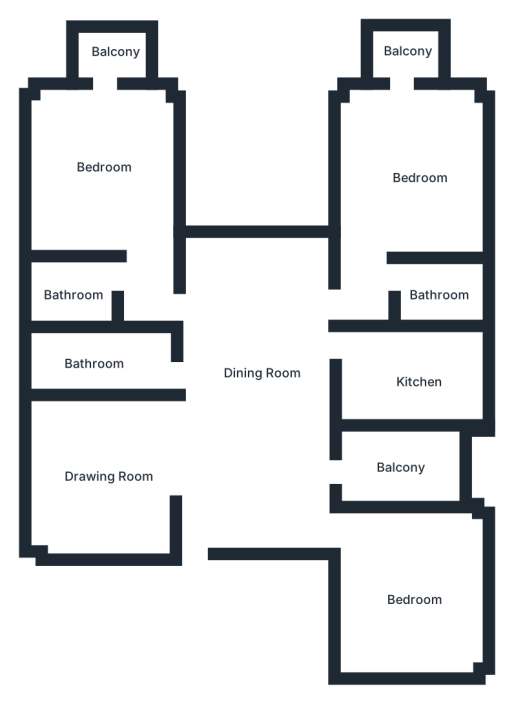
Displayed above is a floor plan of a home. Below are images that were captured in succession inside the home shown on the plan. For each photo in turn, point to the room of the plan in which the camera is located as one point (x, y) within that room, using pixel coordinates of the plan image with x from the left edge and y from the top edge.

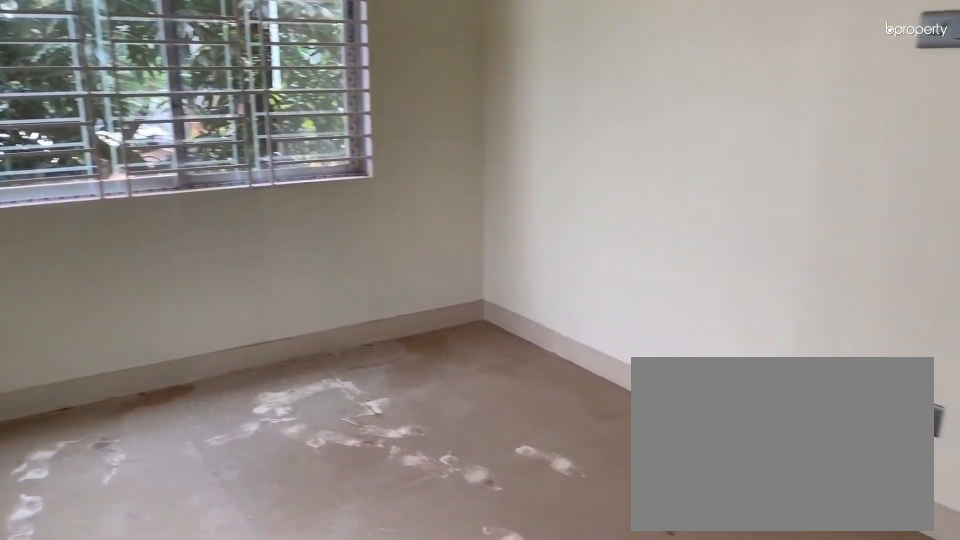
(405, 594)
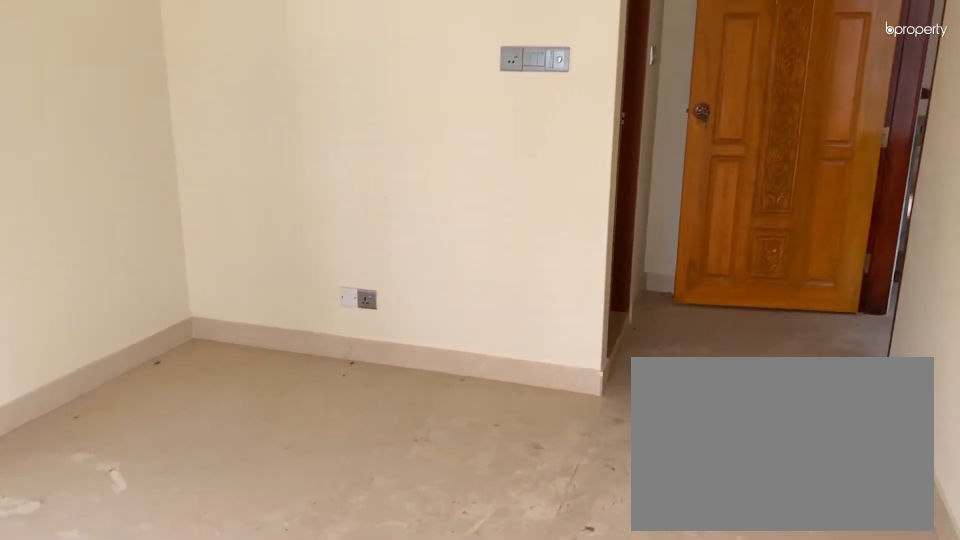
(408, 171)
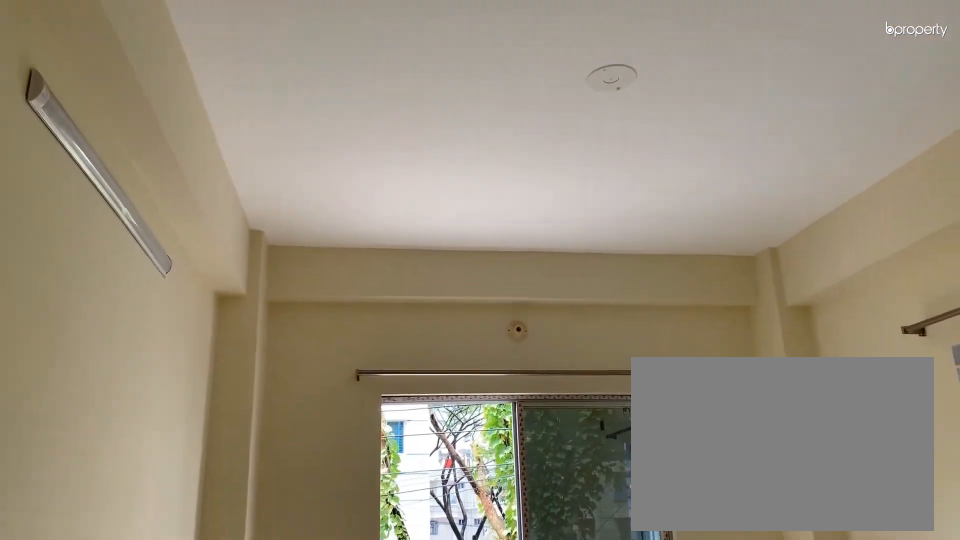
(408, 171)
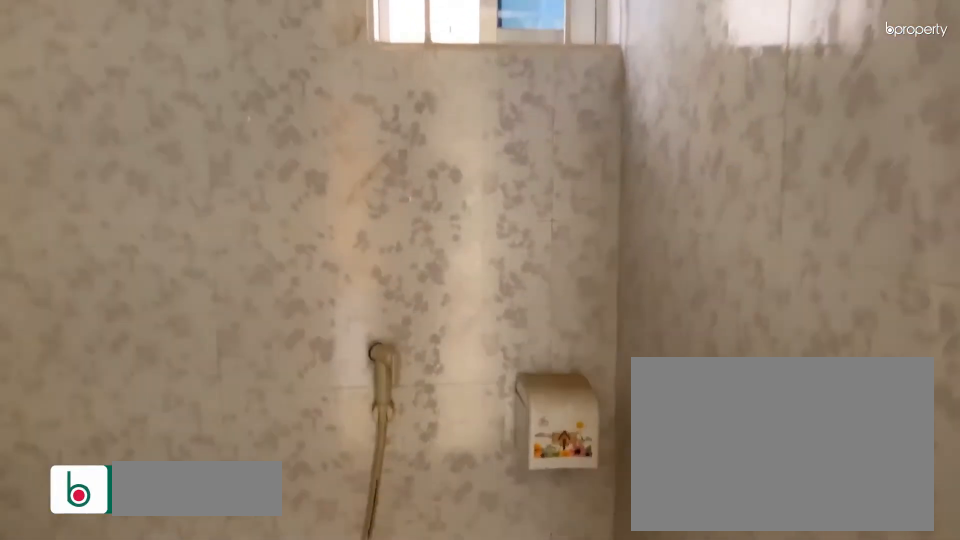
(71, 299)
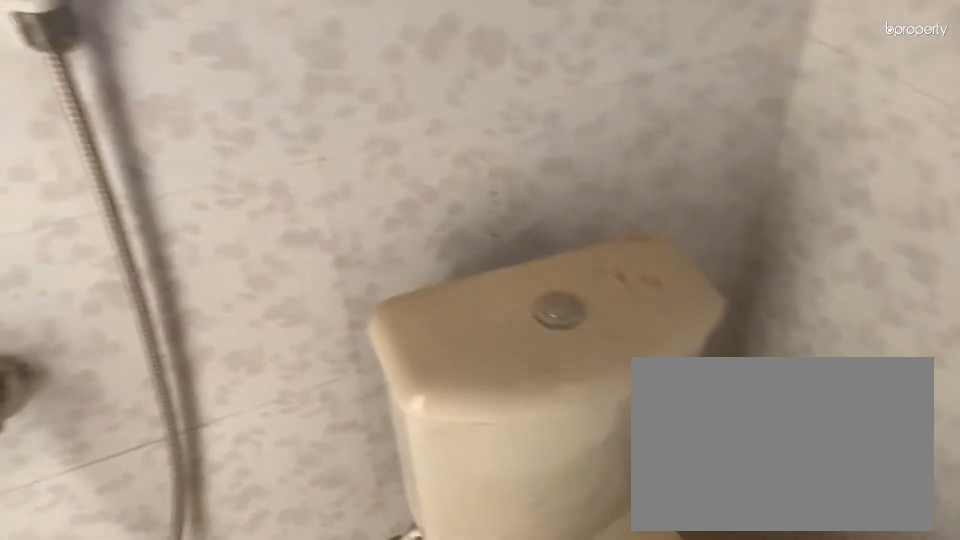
(71, 299)
